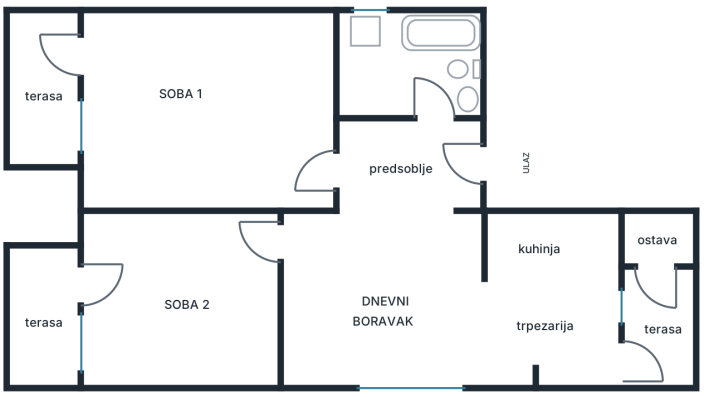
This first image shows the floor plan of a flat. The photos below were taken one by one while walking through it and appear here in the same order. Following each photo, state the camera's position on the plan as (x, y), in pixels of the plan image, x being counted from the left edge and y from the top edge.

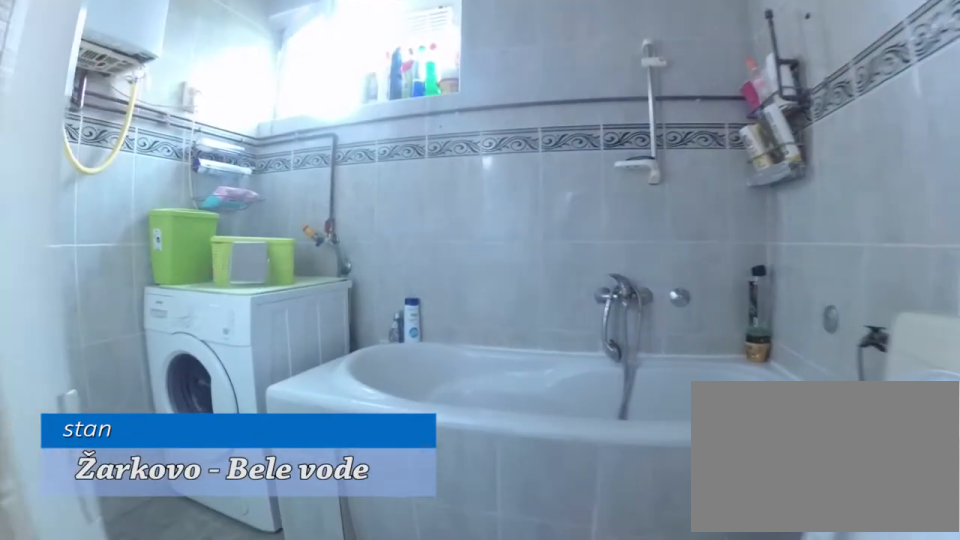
(444, 116)
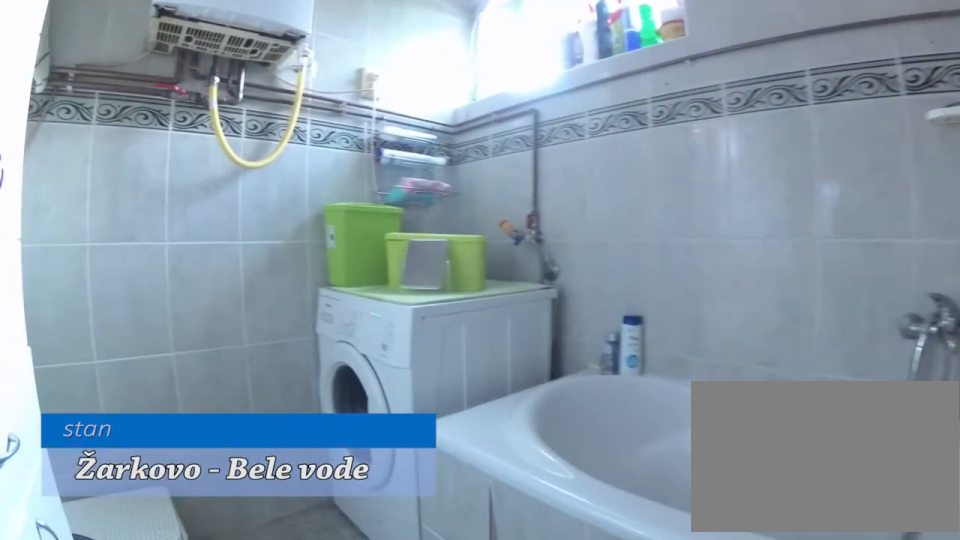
(449, 93)
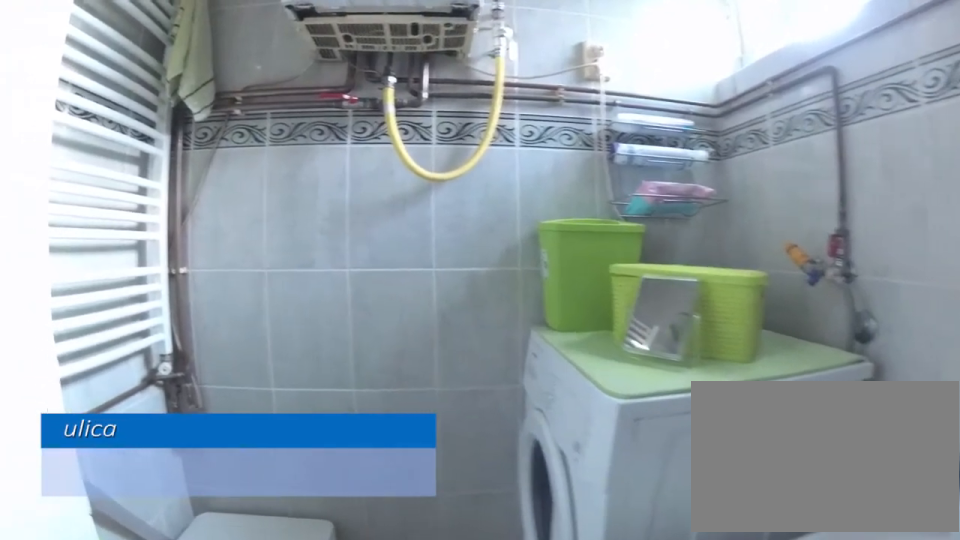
(446, 83)
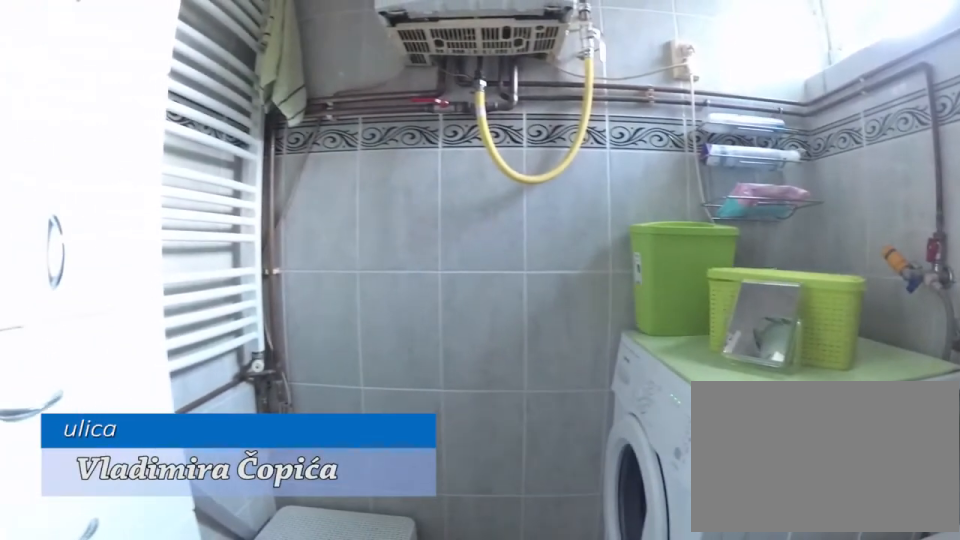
(446, 85)
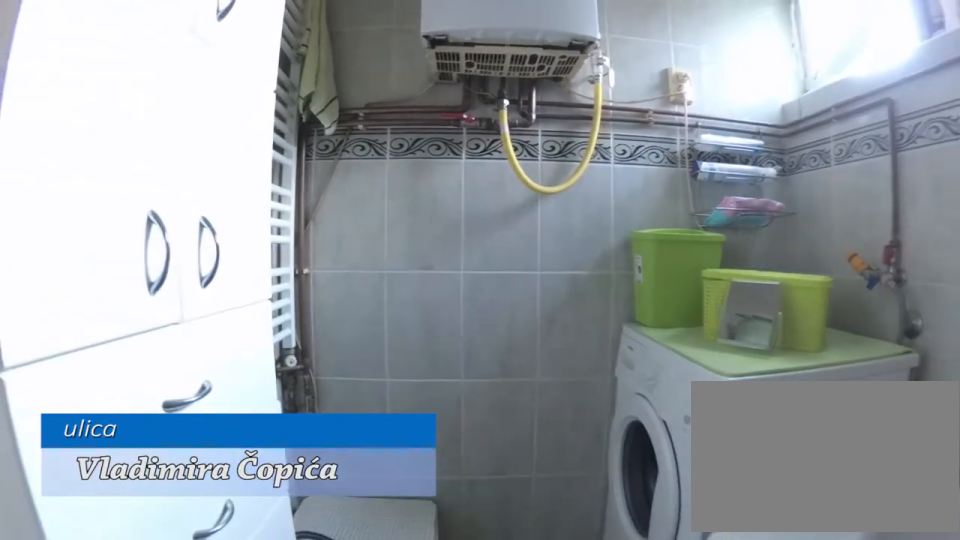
(450, 89)
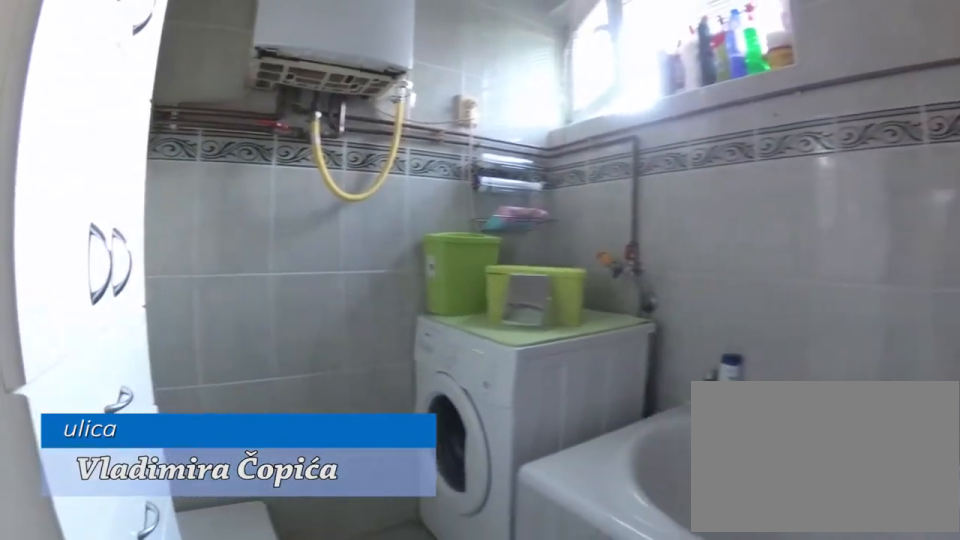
(450, 94)
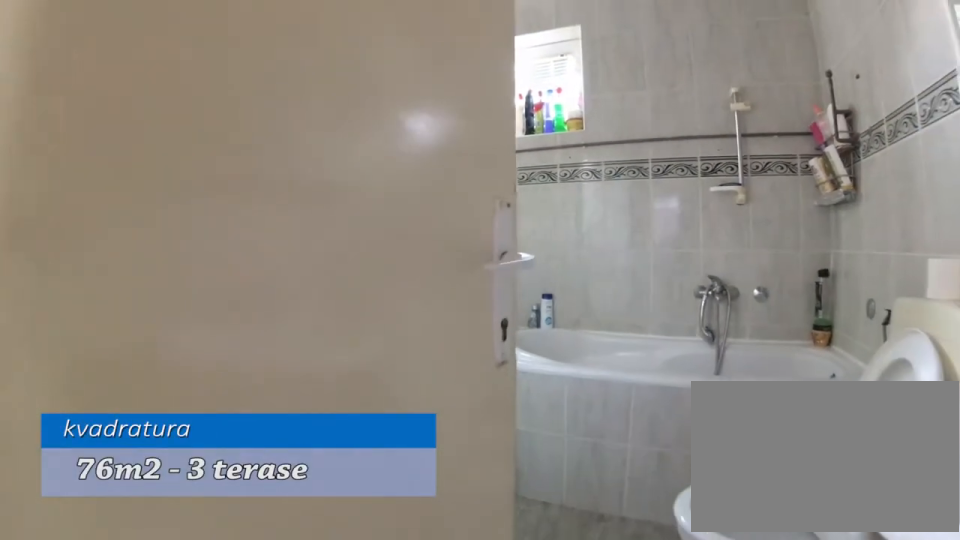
(442, 134)
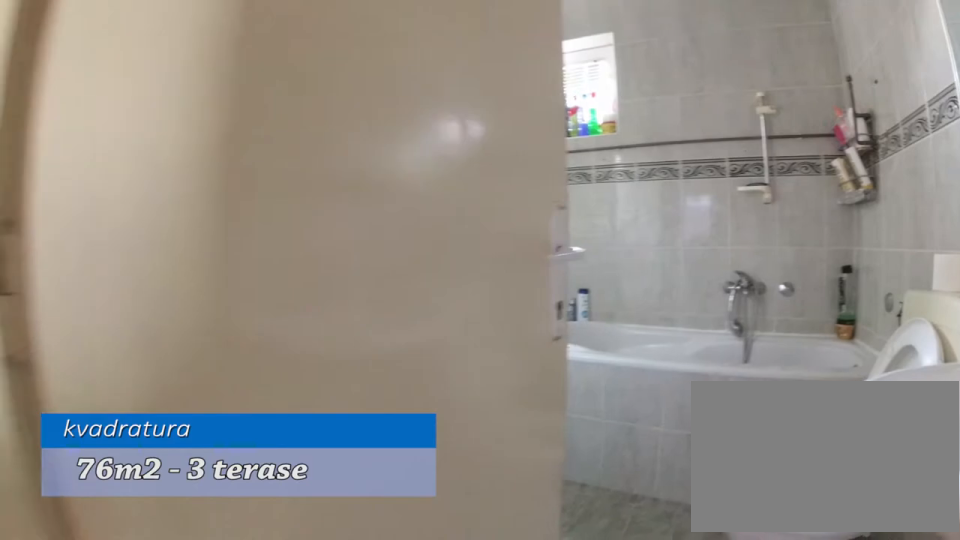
(441, 138)
